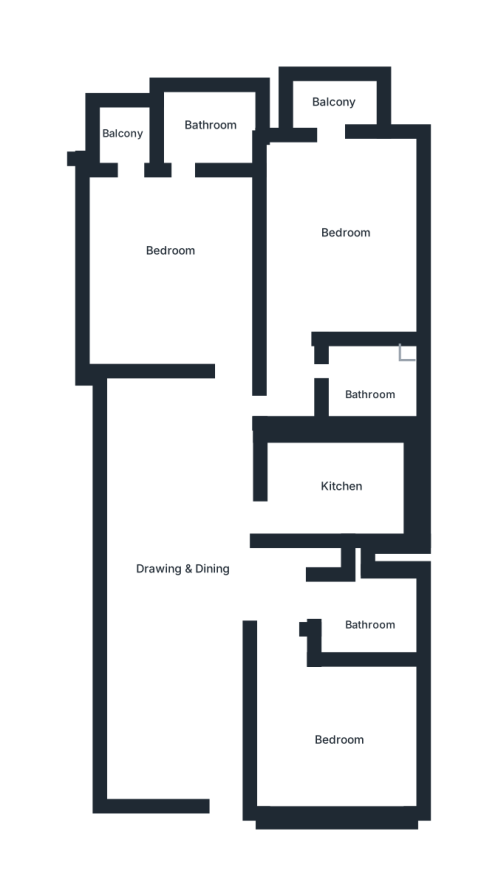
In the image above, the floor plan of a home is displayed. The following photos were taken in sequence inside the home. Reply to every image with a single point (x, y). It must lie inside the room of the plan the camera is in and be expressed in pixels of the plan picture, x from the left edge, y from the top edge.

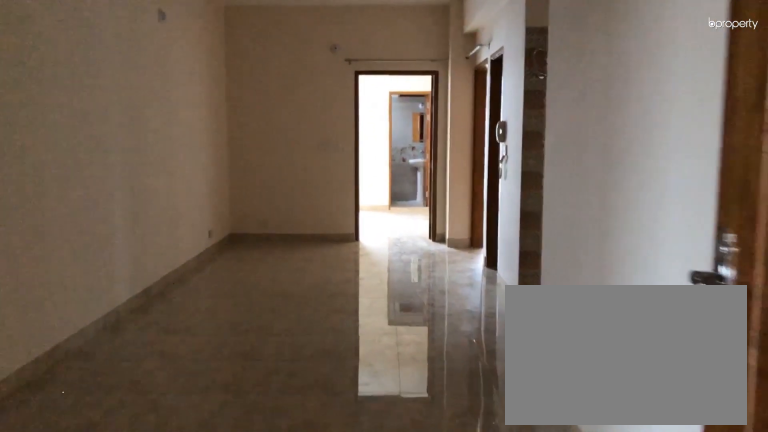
(219, 772)
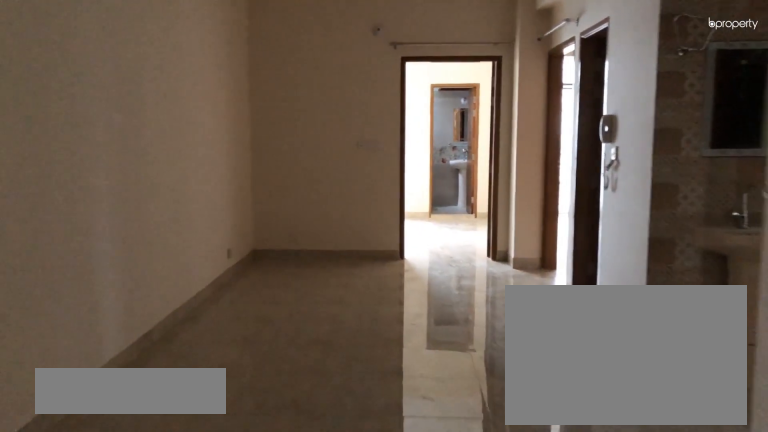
(219, 772)
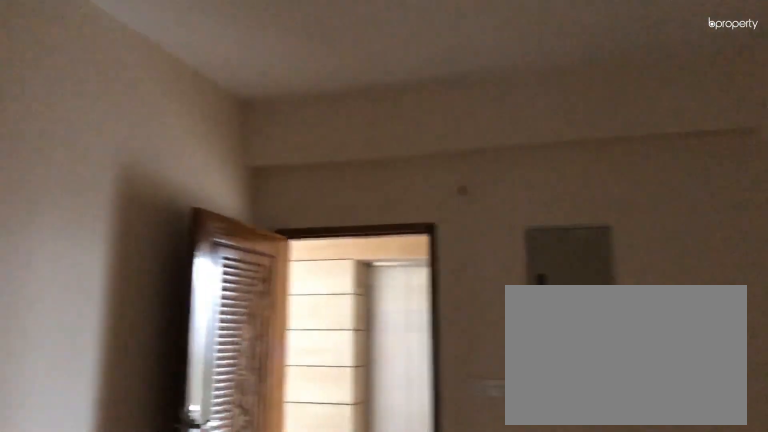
(179, 566)
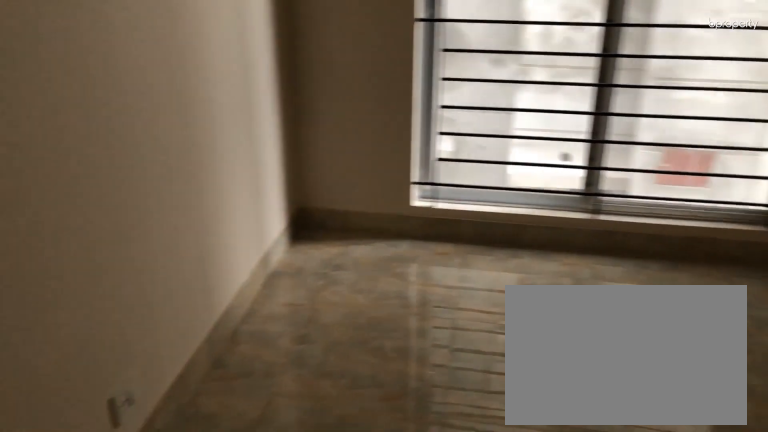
(323, 739)
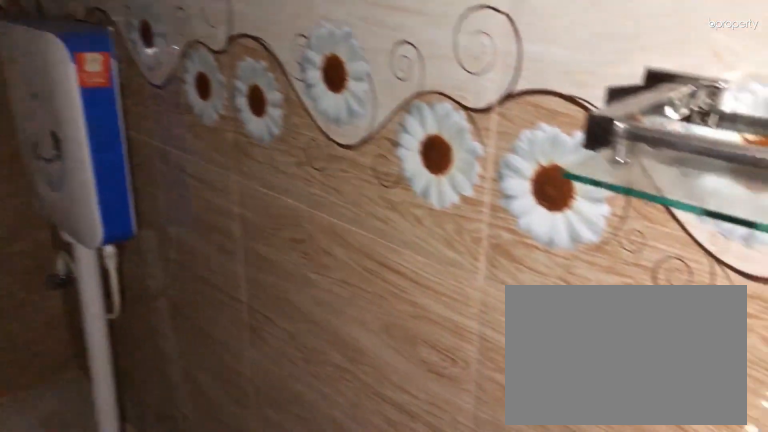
(359, 618)
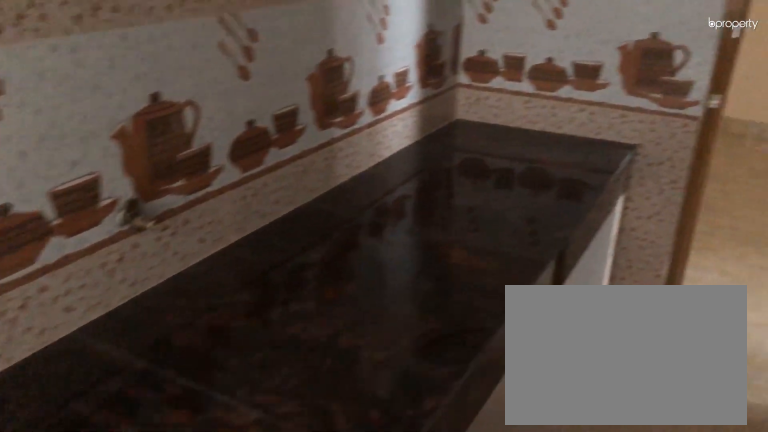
(340, 480)
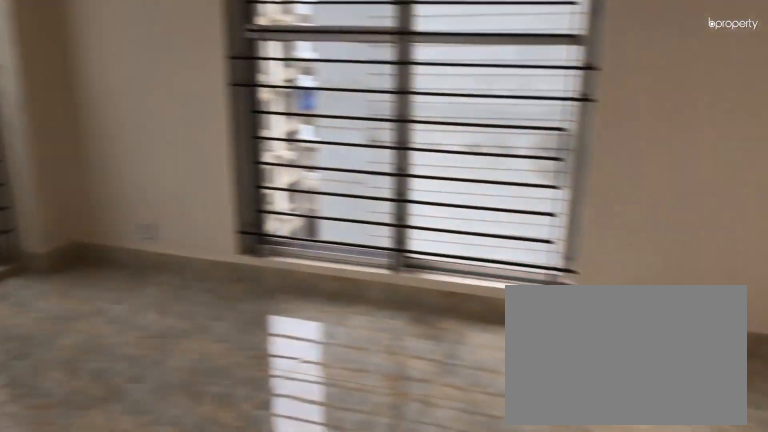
(335, 235)
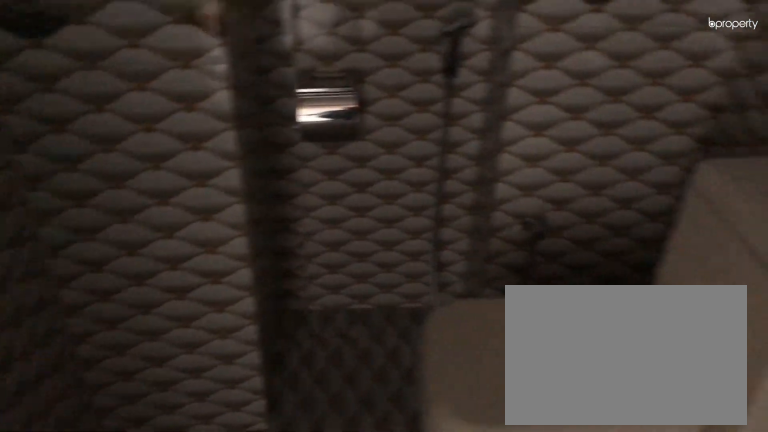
(364, 383)
